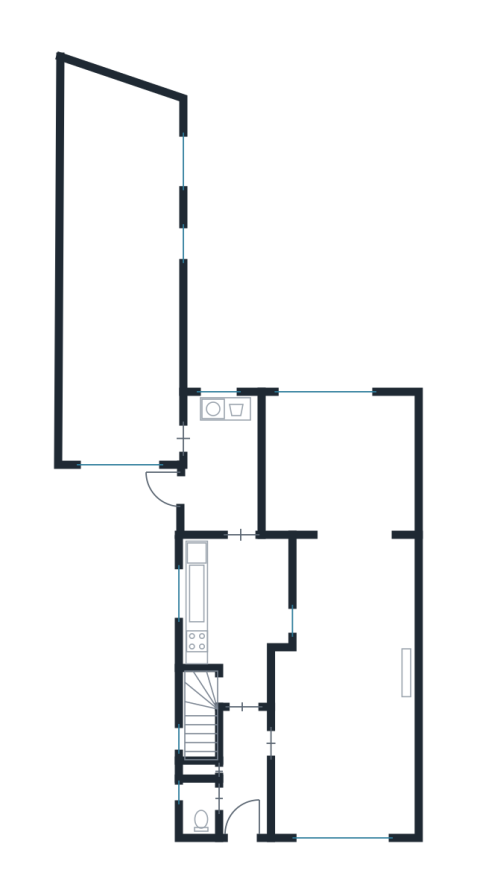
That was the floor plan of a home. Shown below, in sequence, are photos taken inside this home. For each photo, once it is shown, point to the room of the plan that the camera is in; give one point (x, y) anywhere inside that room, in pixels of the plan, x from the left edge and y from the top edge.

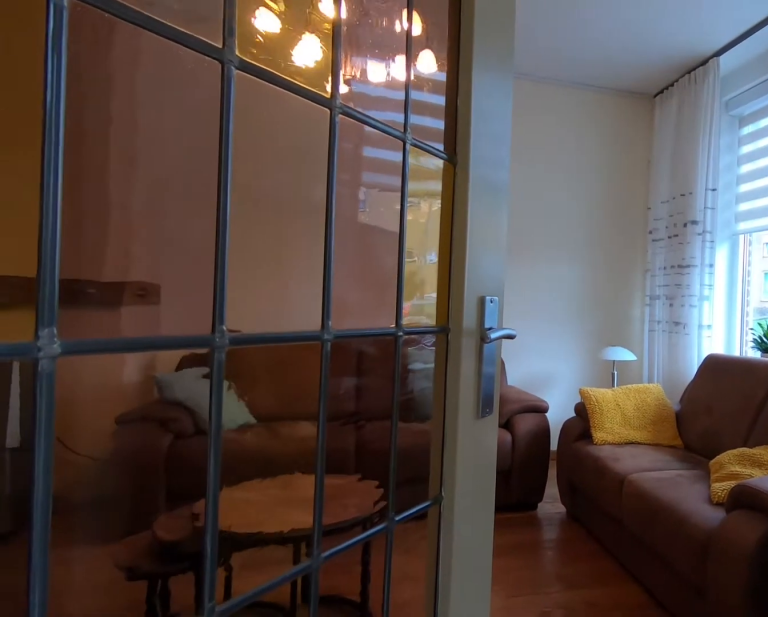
(244, 768)
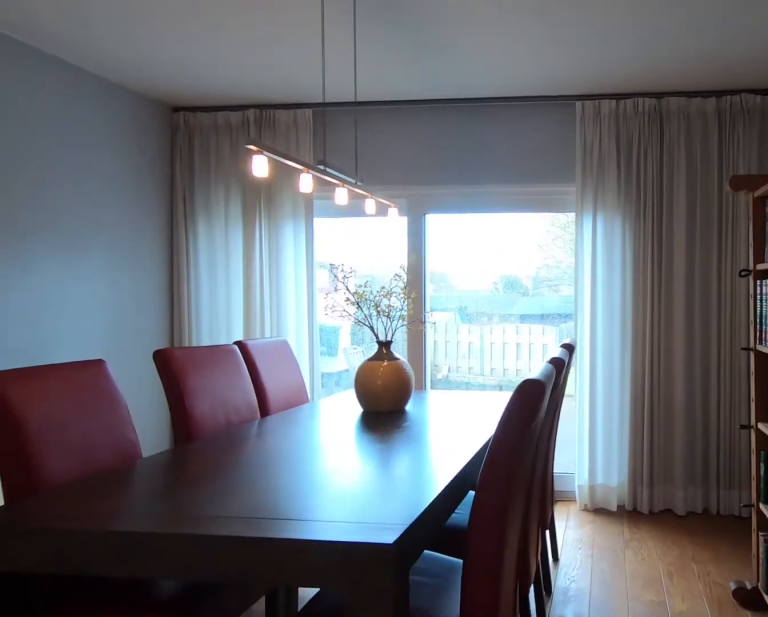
(338, 464)
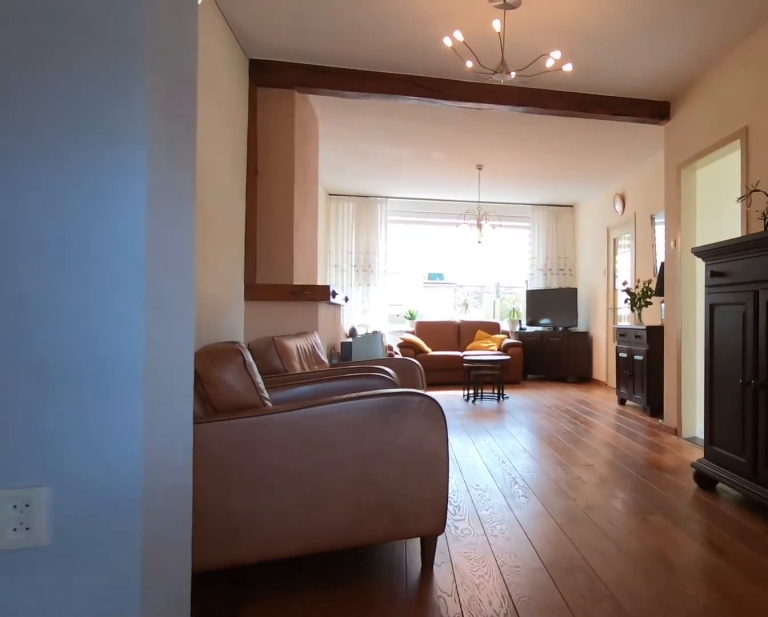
(338, 464)
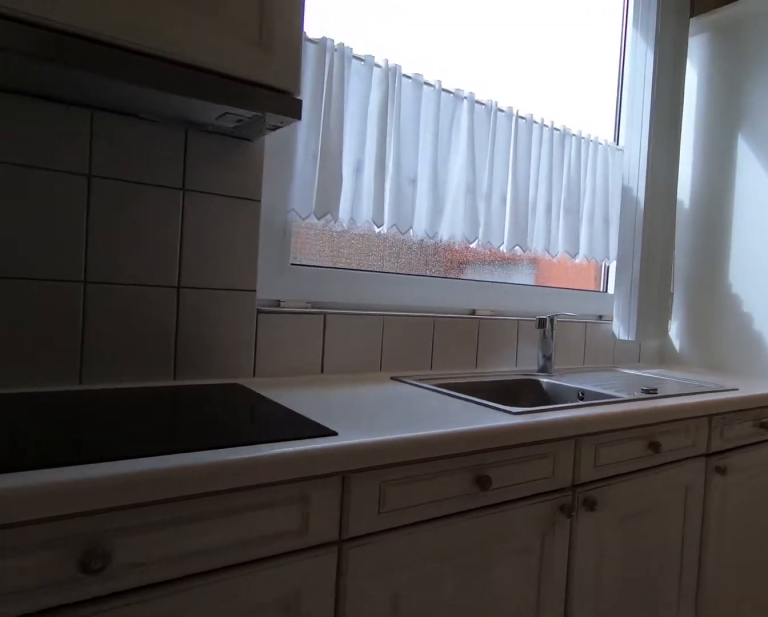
(247, 613)
